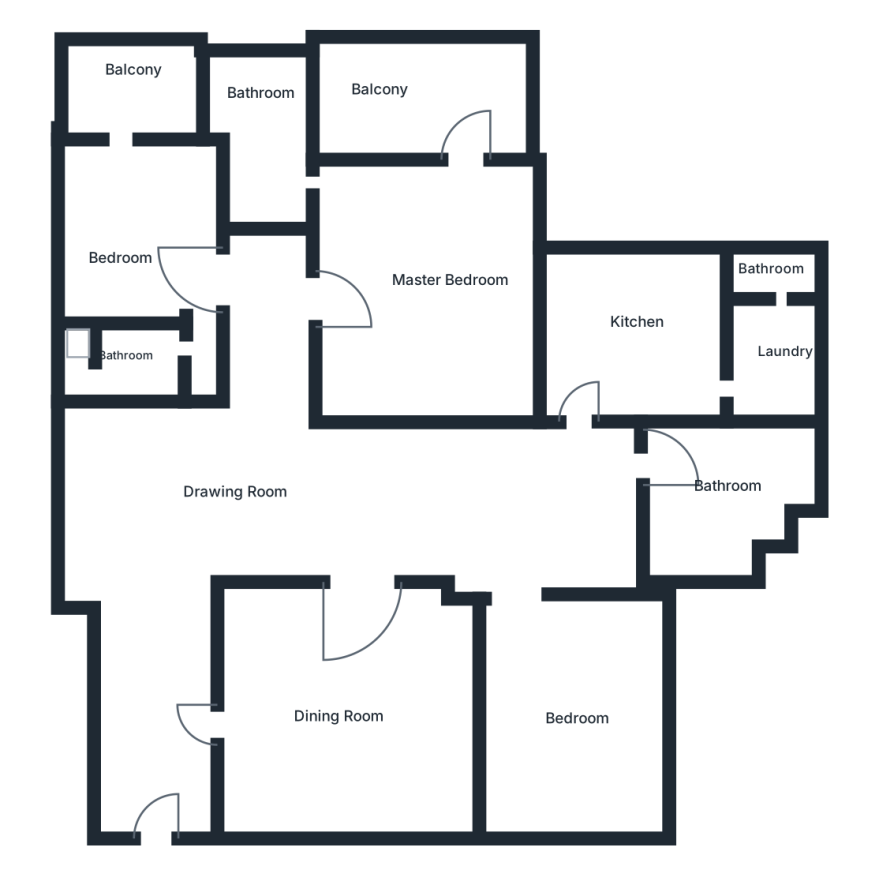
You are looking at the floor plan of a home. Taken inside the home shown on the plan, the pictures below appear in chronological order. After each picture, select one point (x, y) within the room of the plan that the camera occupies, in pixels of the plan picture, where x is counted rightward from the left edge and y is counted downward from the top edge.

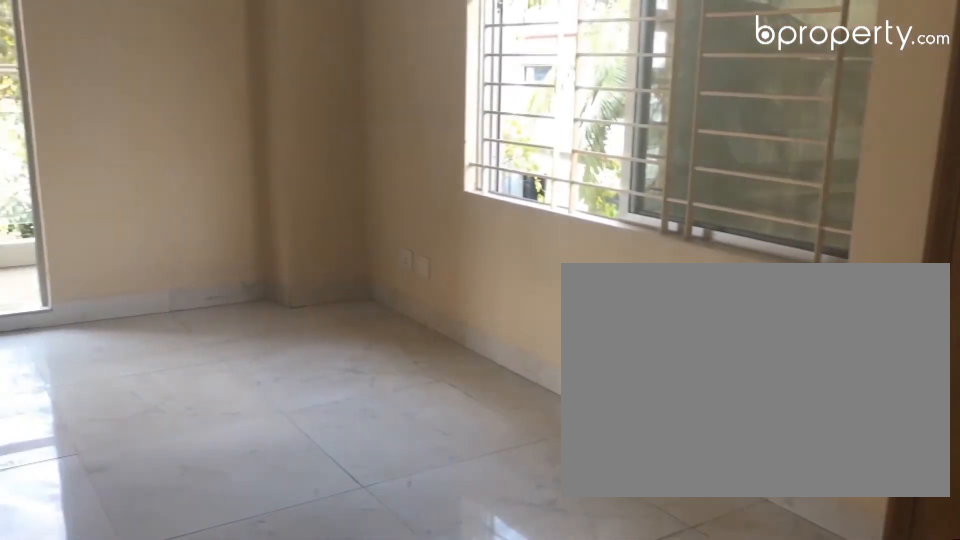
(427, 285)
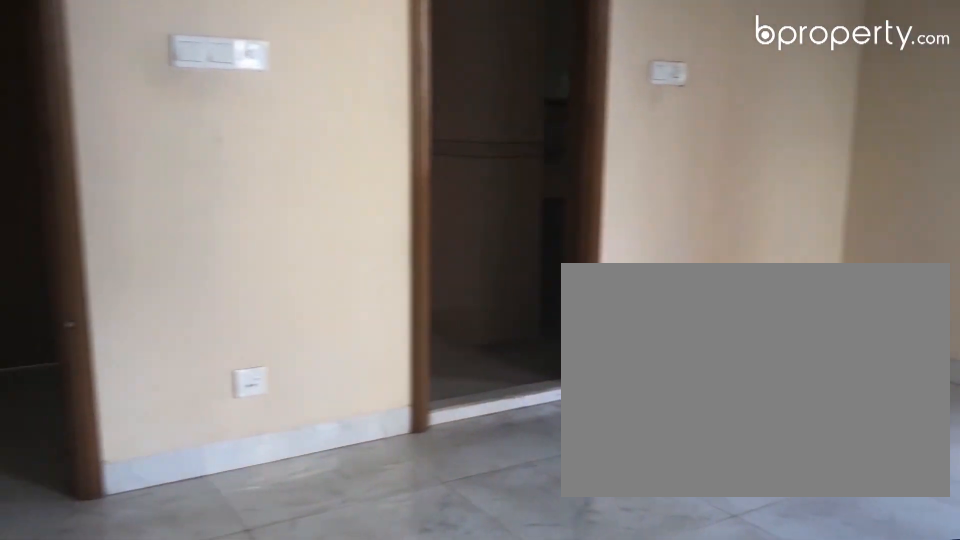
(427, 285)
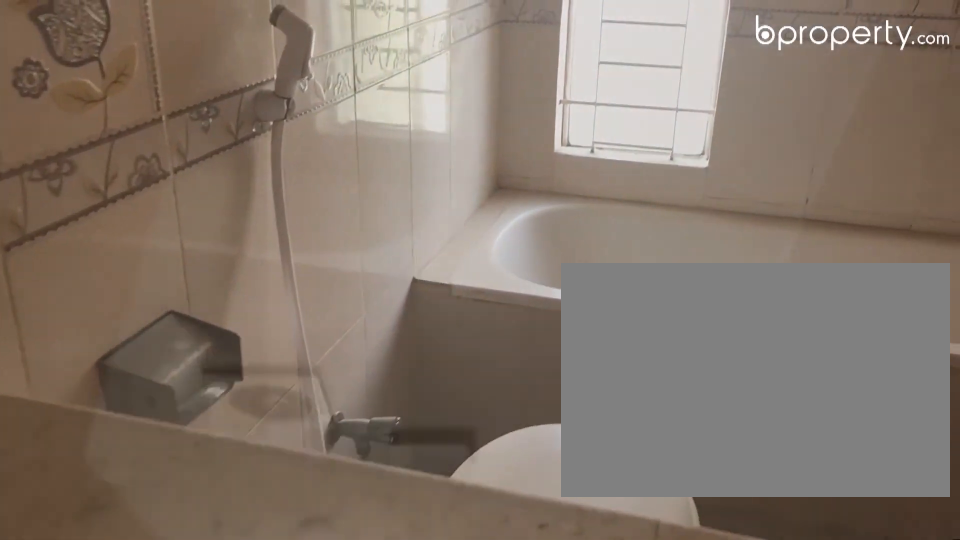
(250, 127)
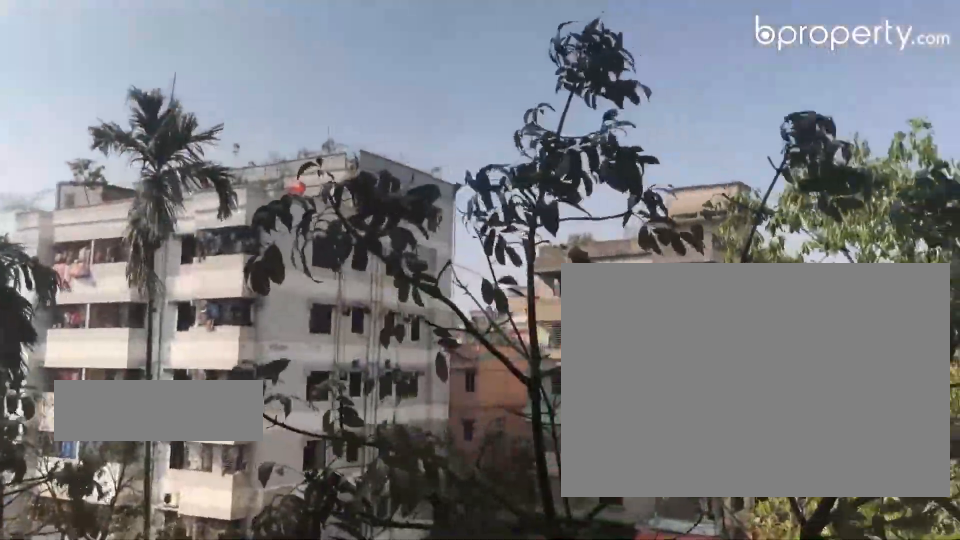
(422, 95)
